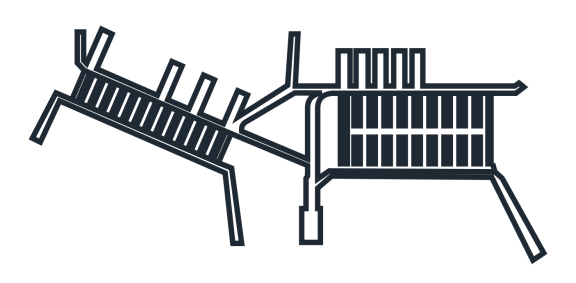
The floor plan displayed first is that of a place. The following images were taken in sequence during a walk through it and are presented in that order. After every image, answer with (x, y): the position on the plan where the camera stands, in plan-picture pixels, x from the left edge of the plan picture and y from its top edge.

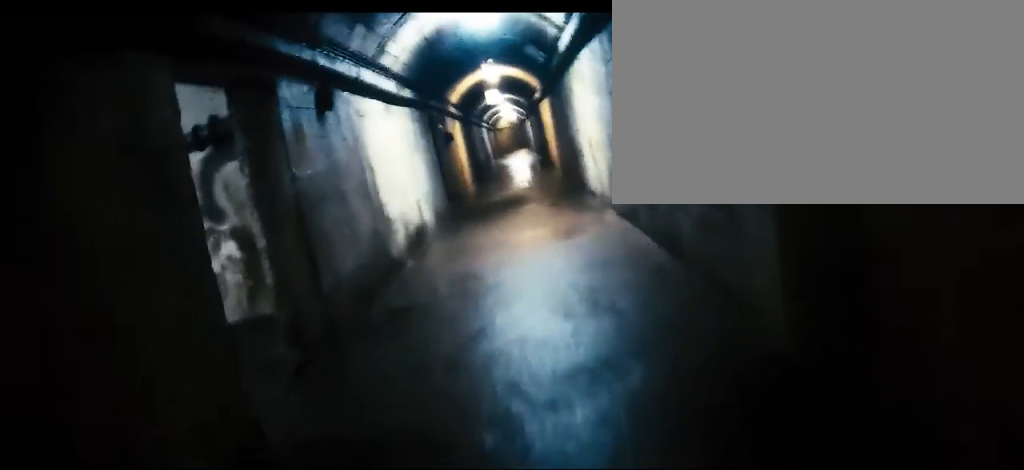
(405, 171)
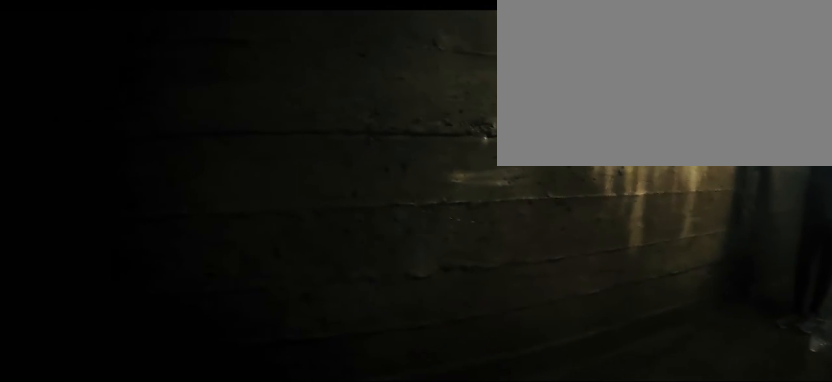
(485, 85)
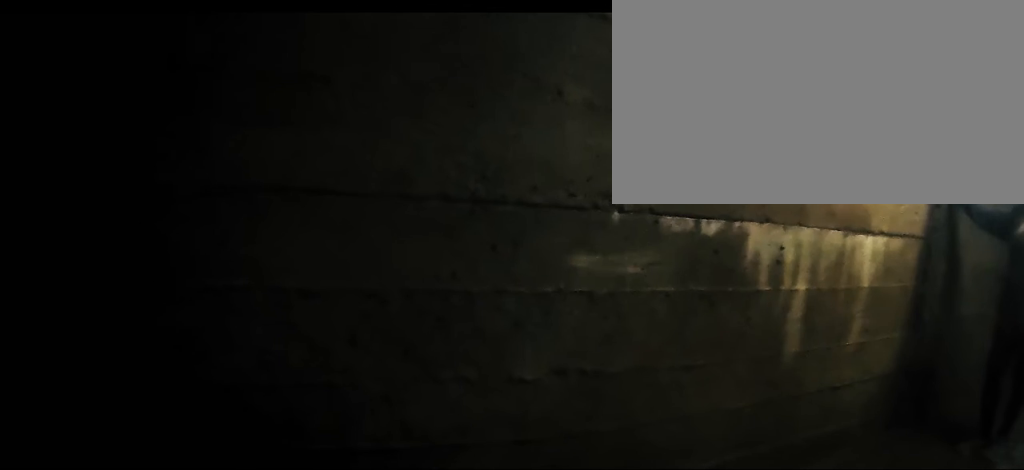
(483, 86)
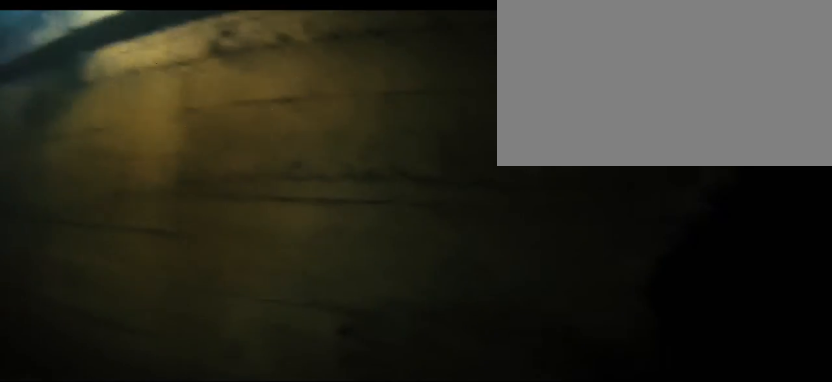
(456, 92)
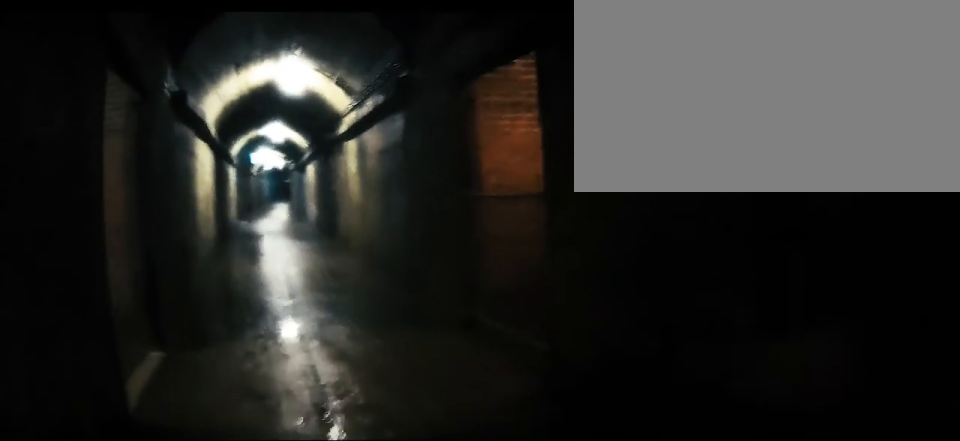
(403, 91)
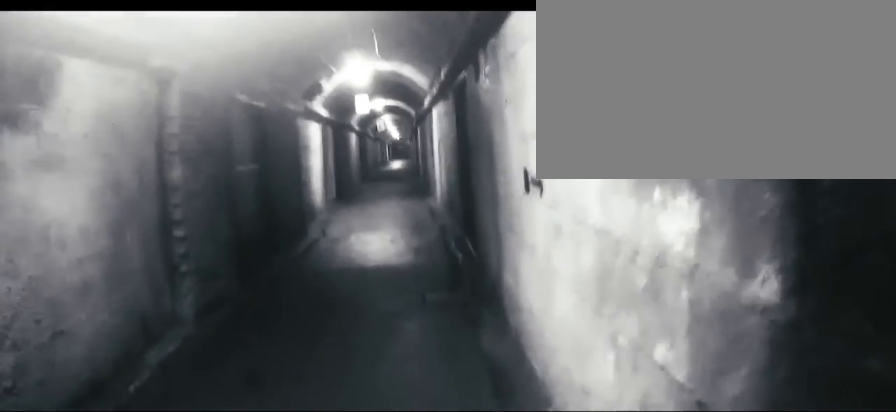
(208, 122)
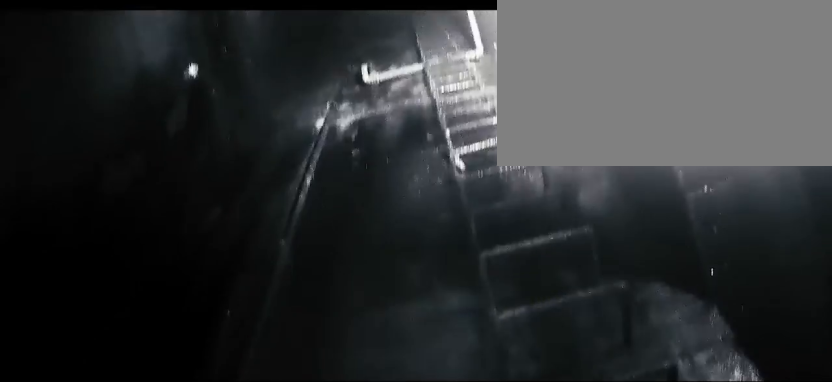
(294, 44)
